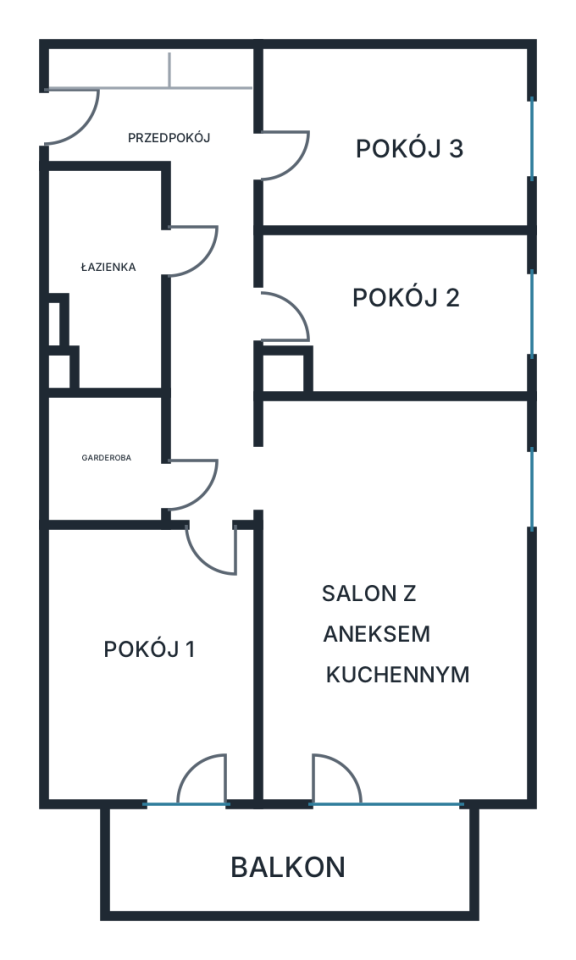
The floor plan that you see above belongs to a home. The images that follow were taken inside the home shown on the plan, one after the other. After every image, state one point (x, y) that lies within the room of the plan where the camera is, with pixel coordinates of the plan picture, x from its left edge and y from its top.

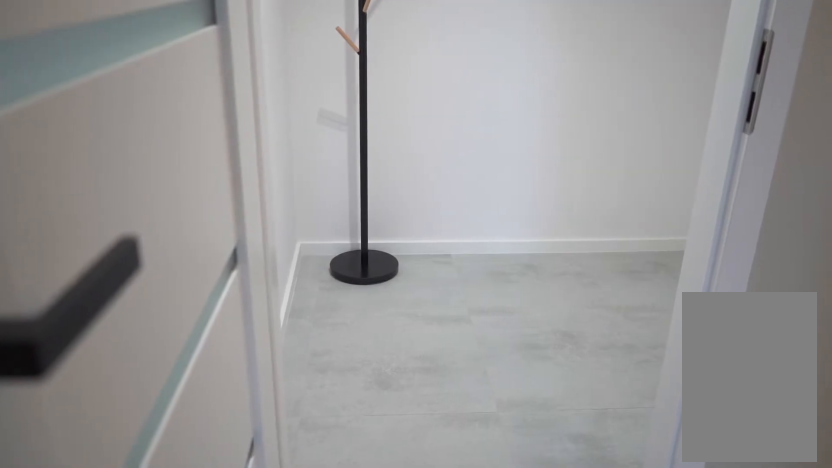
(108, 458)
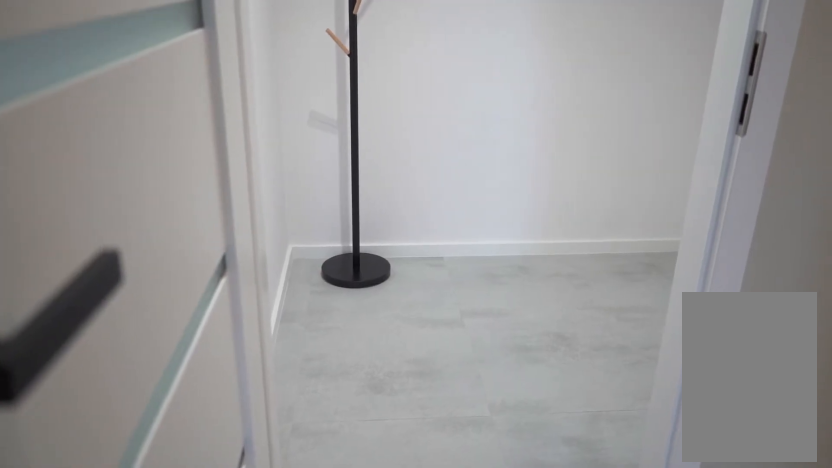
(108, 458)
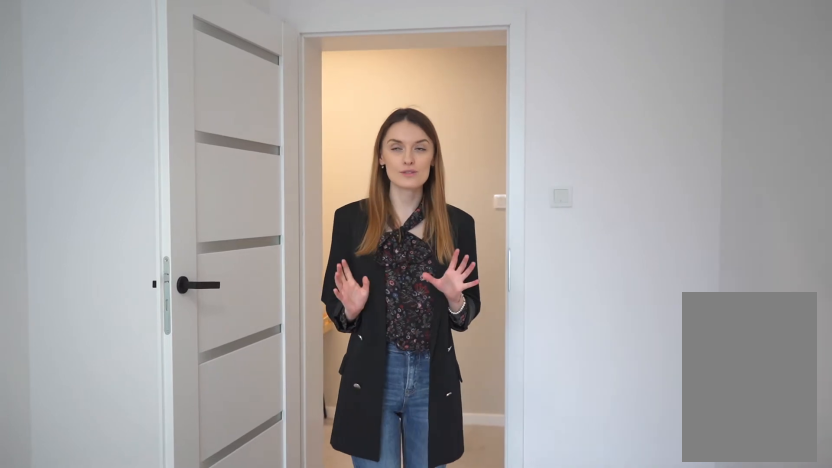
(400, 309)
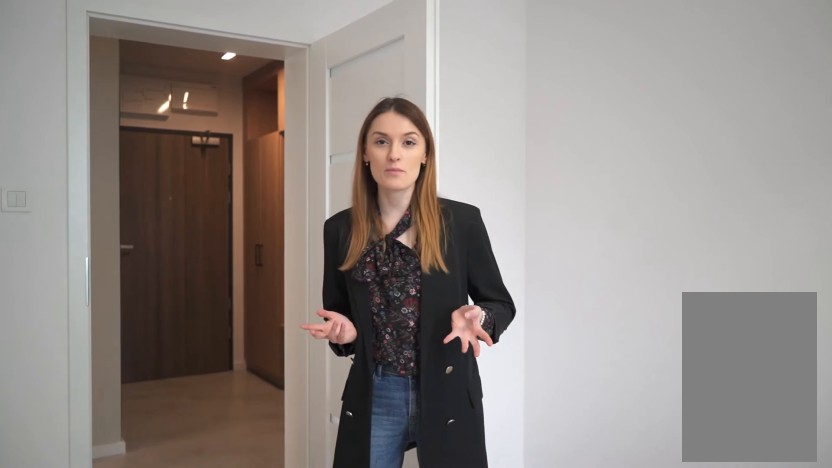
(401, 139)
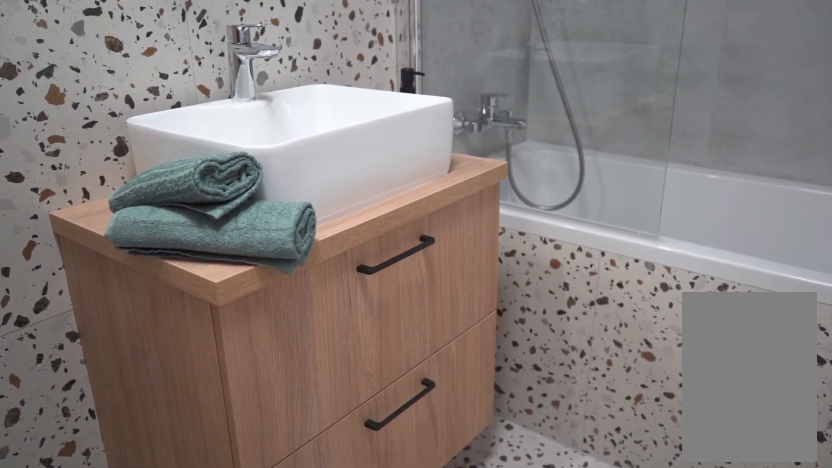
(109, 276)
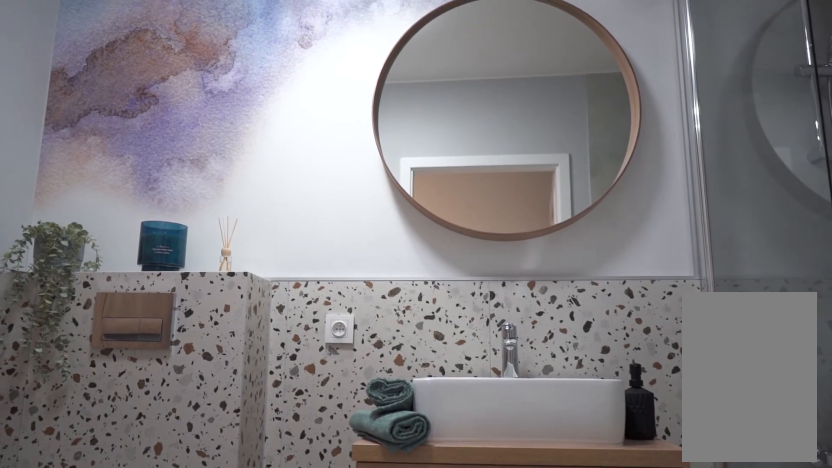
(109, 276)
